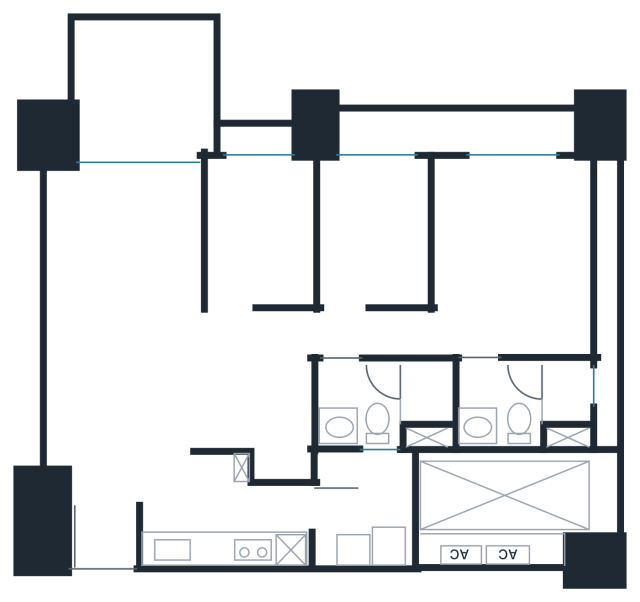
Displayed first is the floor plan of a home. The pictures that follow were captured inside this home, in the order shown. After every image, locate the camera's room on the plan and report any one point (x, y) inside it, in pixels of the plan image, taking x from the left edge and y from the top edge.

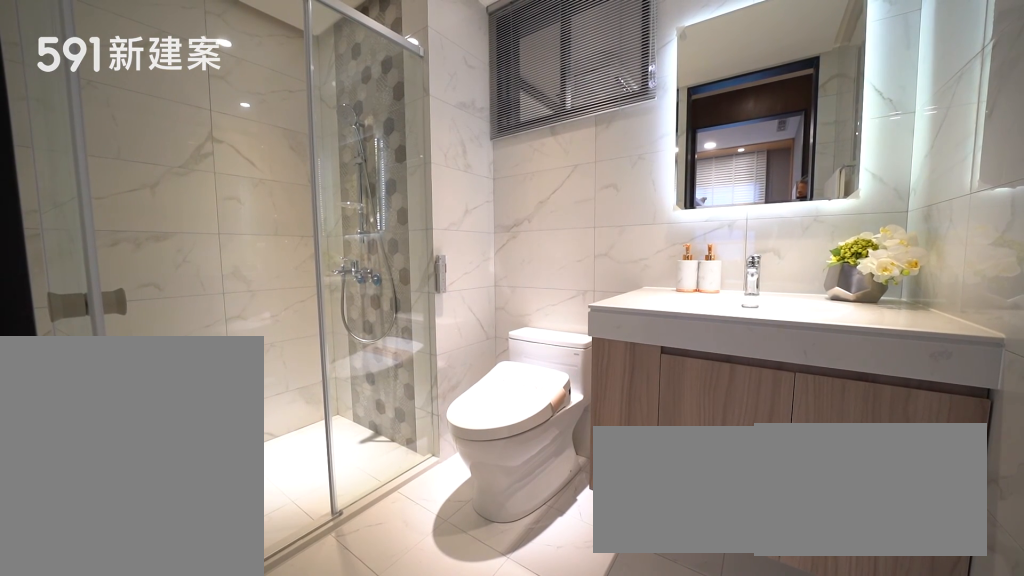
(388, 406)
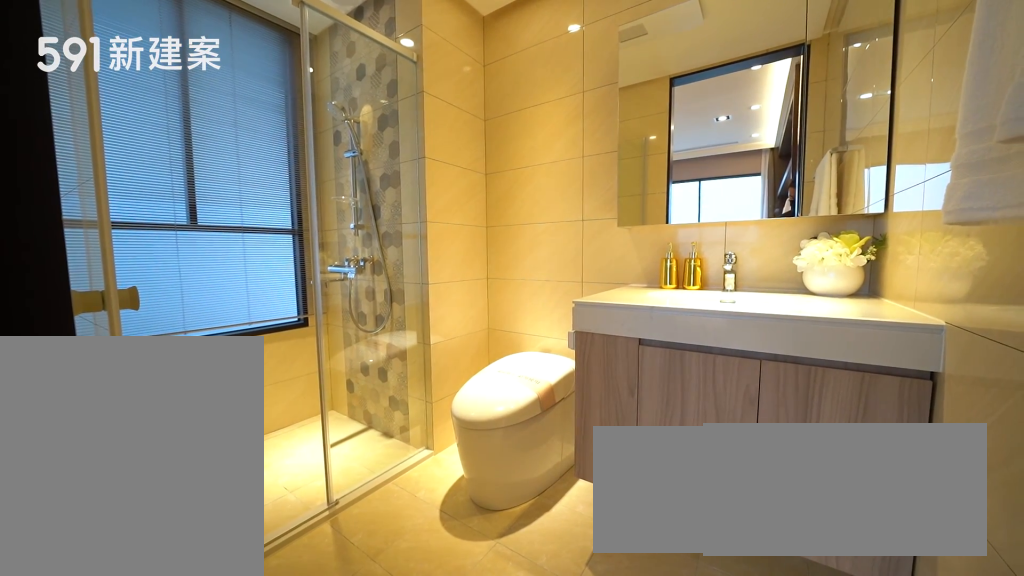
(531, 405)
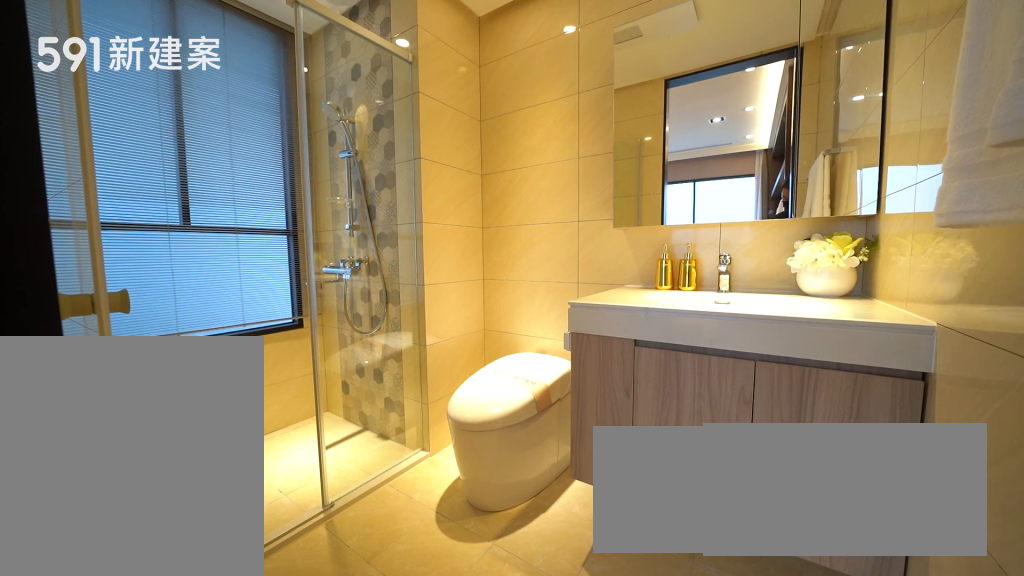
(531, 405)
